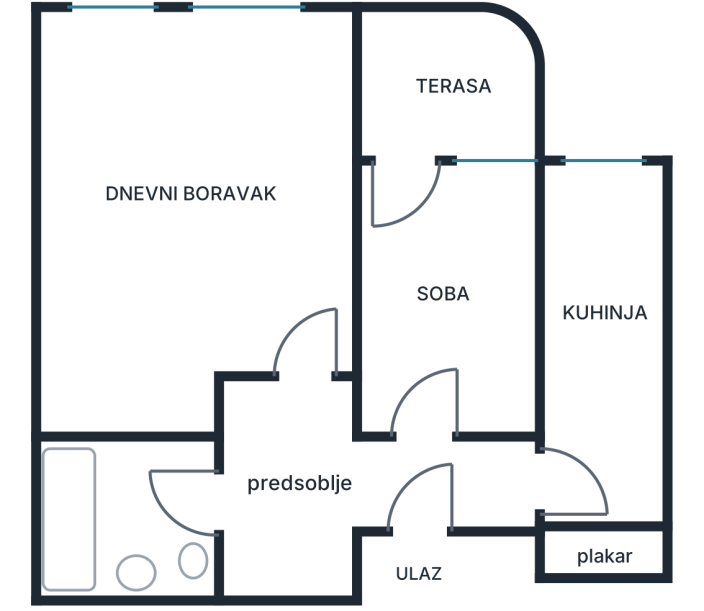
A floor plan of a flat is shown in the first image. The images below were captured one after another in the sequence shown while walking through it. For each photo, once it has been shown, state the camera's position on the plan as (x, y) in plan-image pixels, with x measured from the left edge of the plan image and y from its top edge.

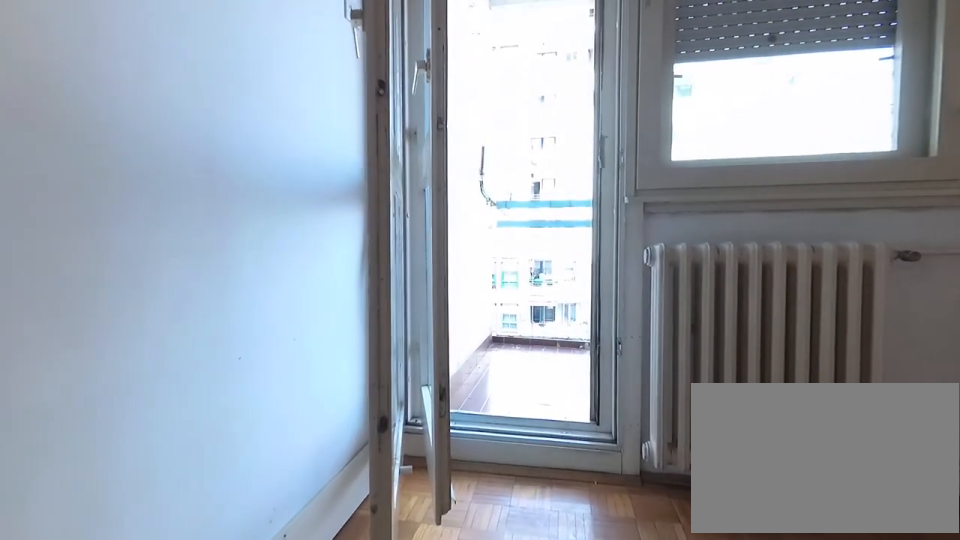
(418, 318)
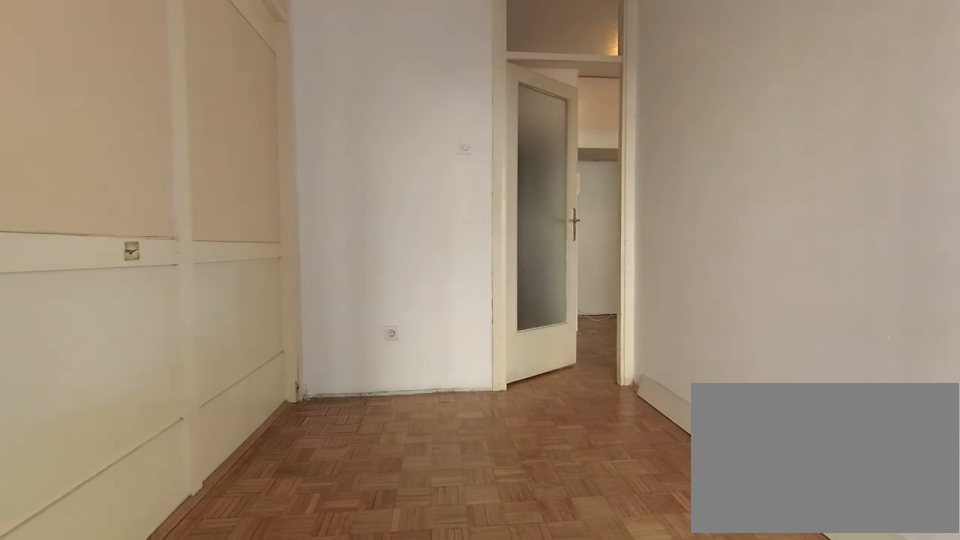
(426, 166)
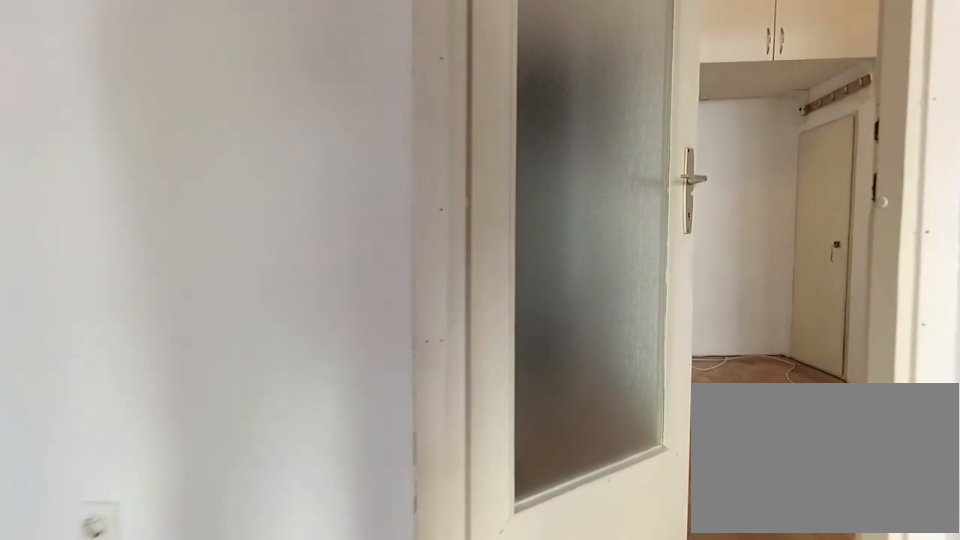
(424, 333)
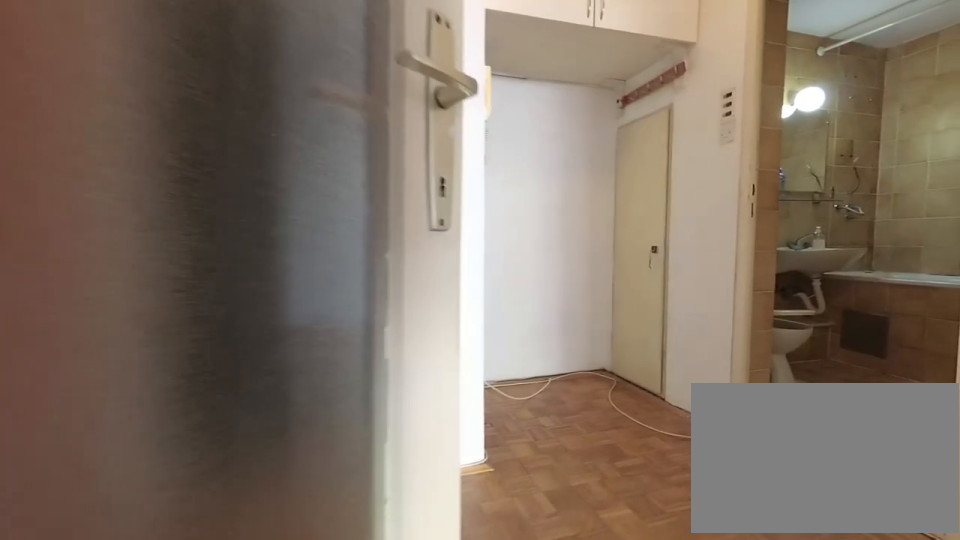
(426, 407)
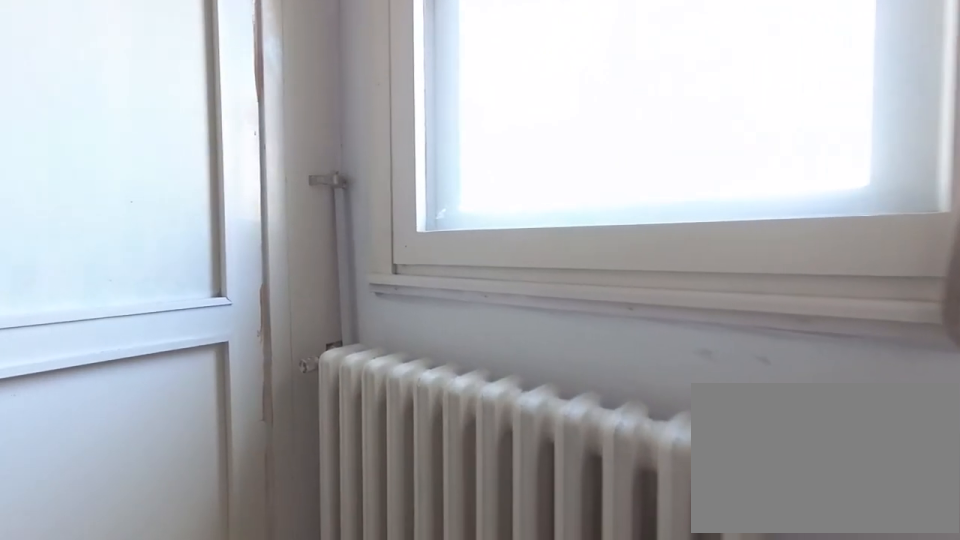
(605, 232)
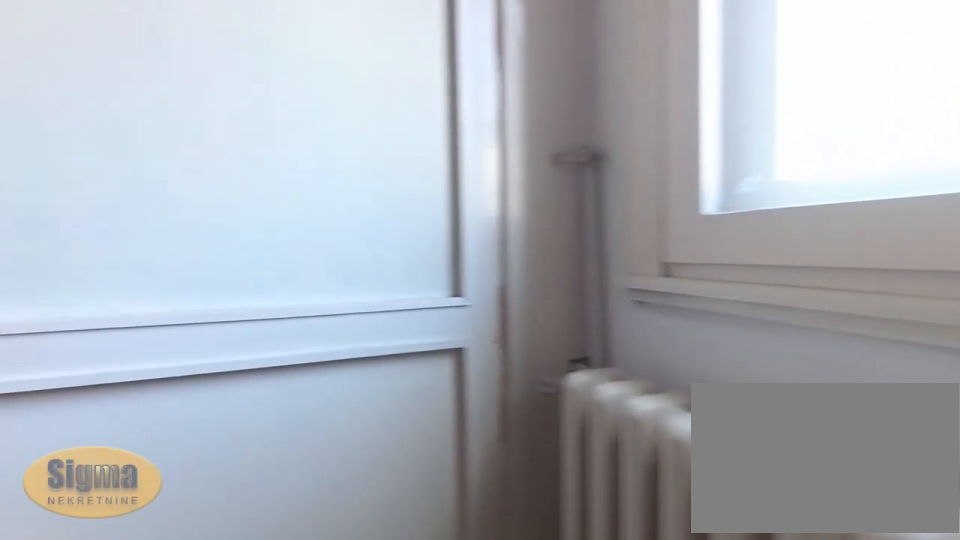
(620, 223)
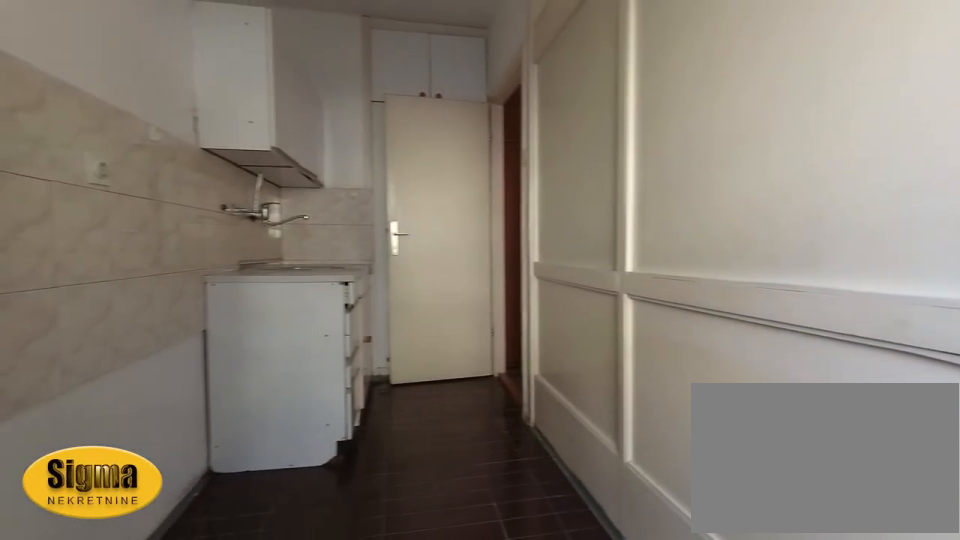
(616, 186)
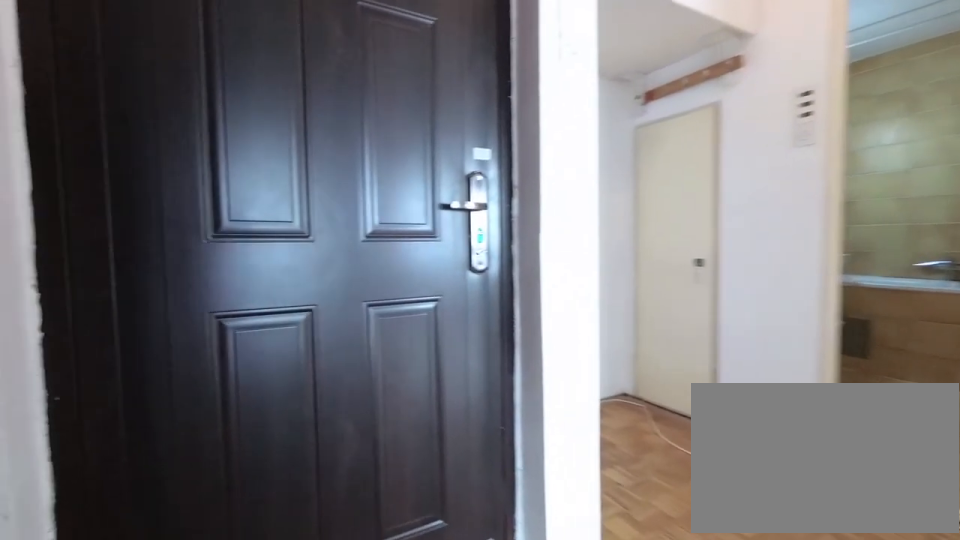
(456, 474)
